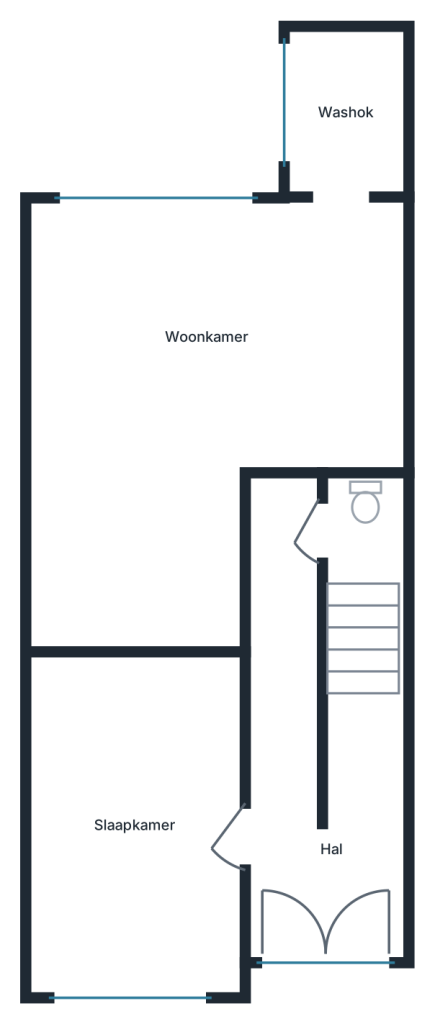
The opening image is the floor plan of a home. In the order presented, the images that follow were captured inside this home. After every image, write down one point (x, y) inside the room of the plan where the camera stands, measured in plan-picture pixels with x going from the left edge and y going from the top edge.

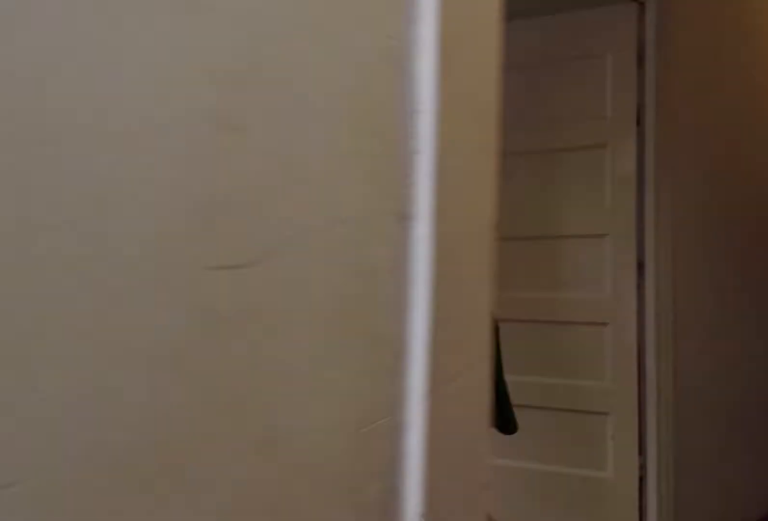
(312, 756)
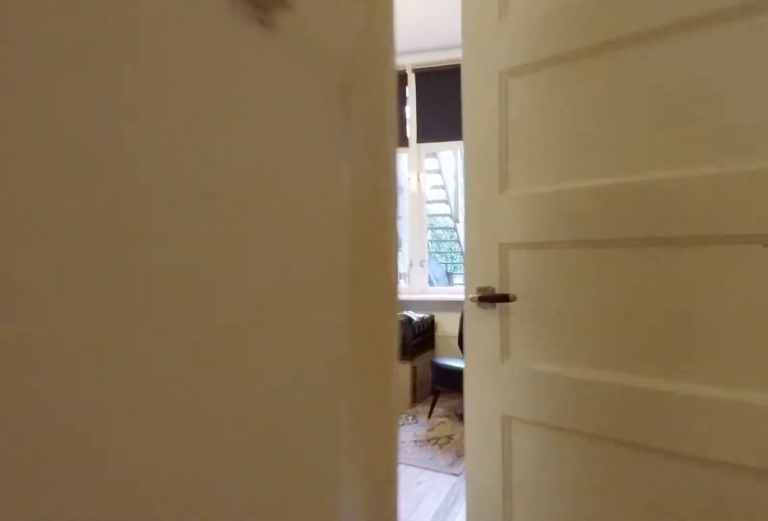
(312, 756)
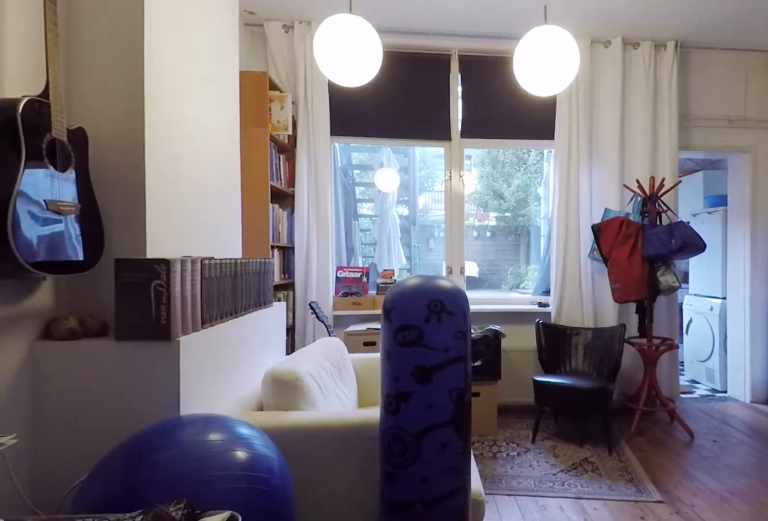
(127, 354)
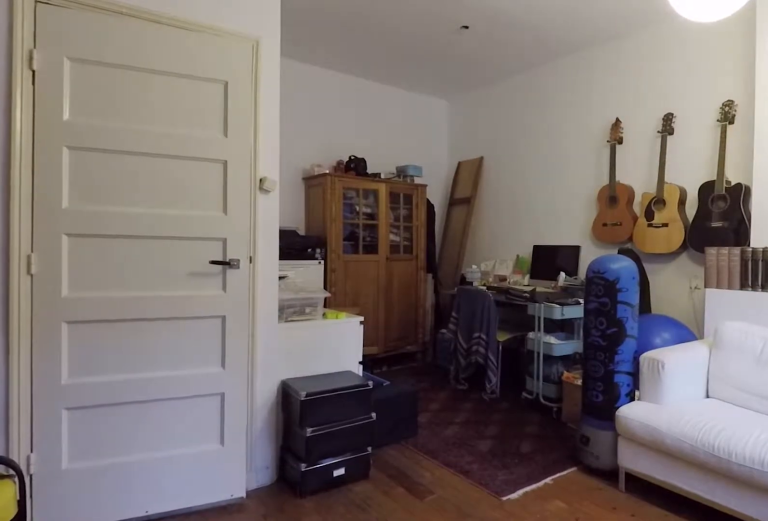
(127, 354)
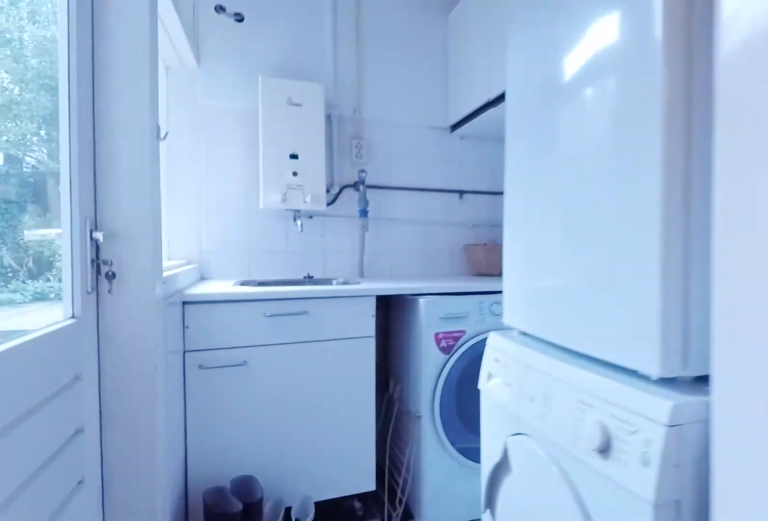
(344, 116)
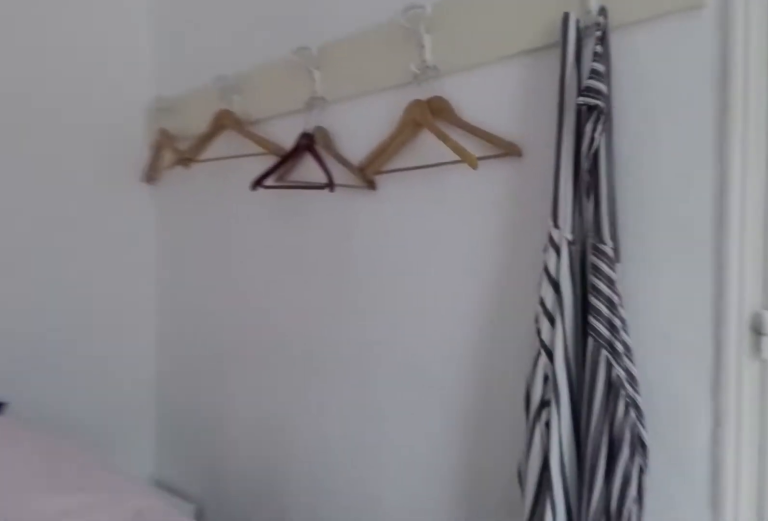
(137, 823)
